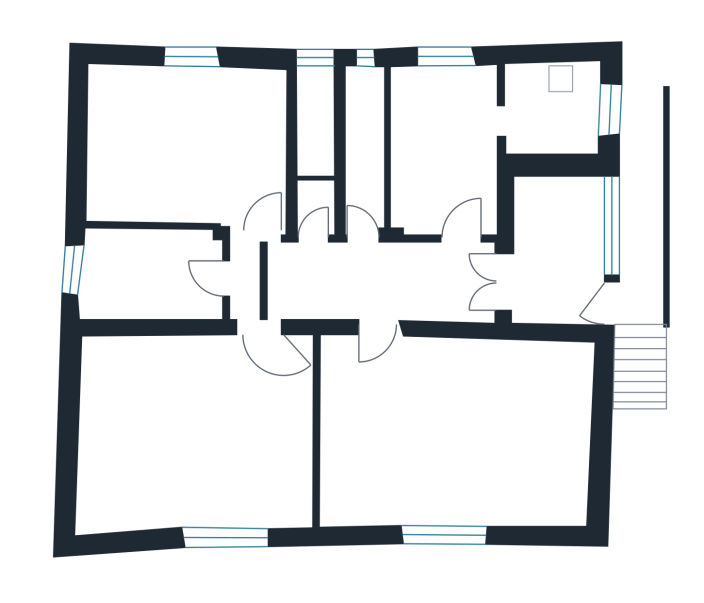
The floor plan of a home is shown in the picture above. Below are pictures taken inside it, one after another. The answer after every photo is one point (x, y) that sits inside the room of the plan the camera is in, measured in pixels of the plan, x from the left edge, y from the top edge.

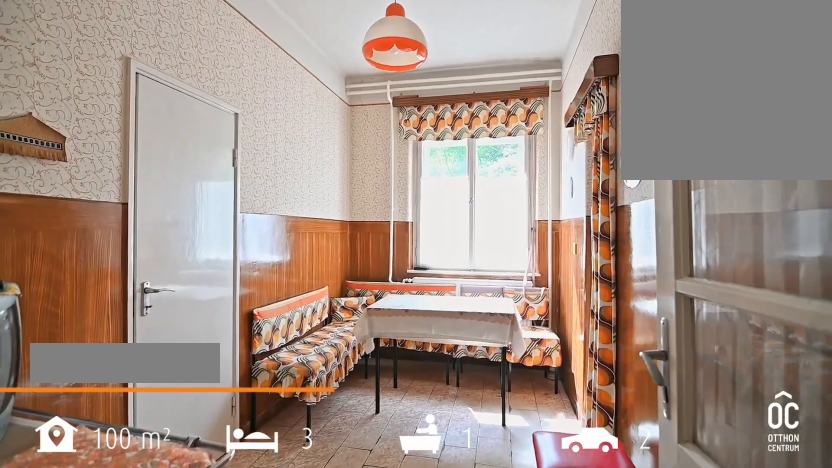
(443, 152)
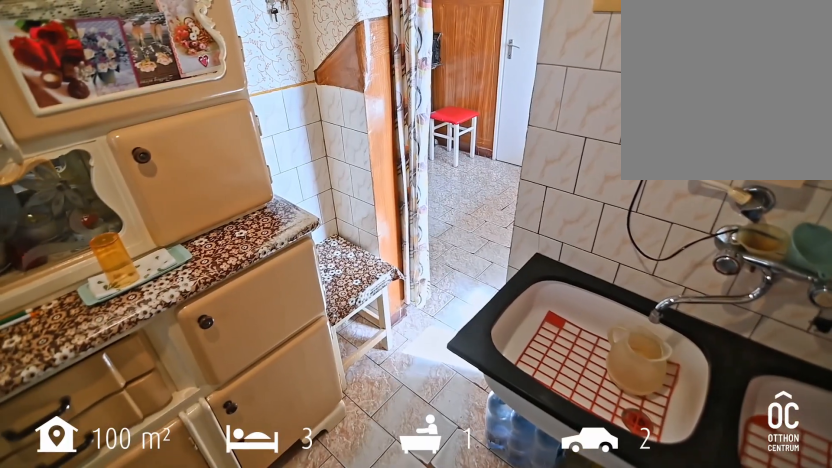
(551, 106)
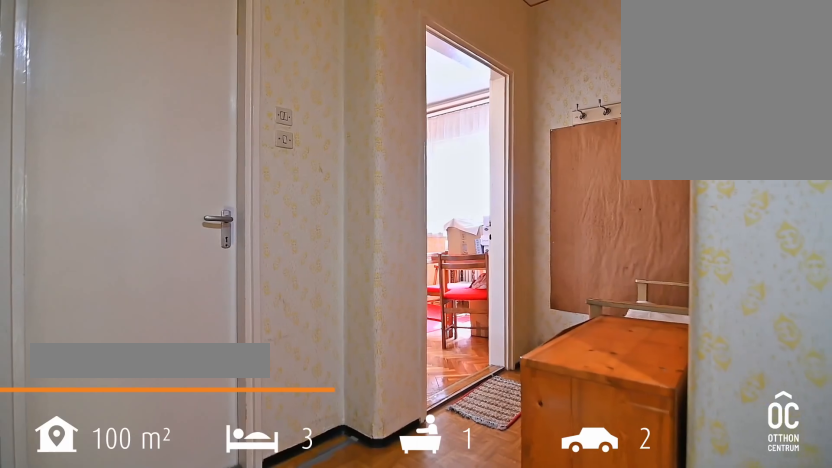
(380, 278)
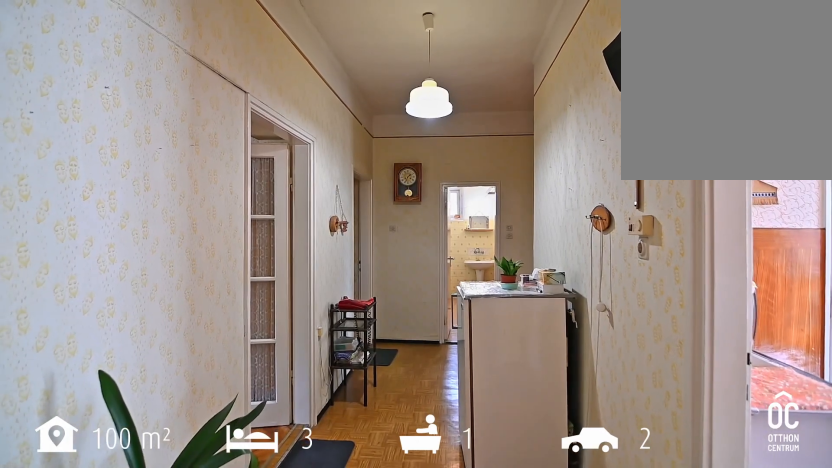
(380, 278)
